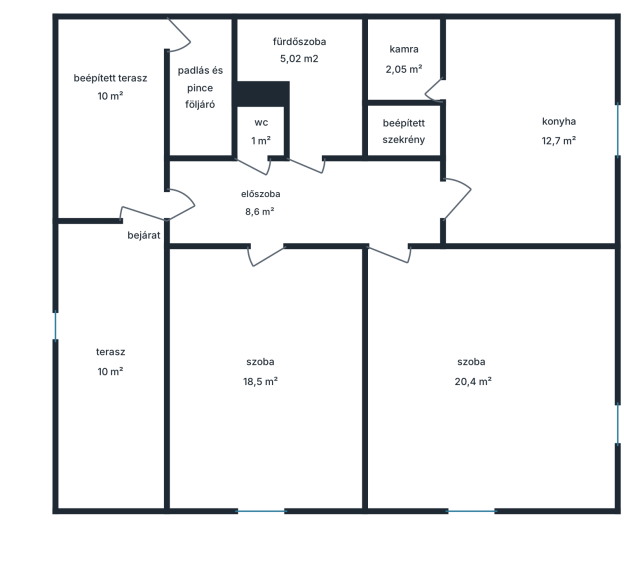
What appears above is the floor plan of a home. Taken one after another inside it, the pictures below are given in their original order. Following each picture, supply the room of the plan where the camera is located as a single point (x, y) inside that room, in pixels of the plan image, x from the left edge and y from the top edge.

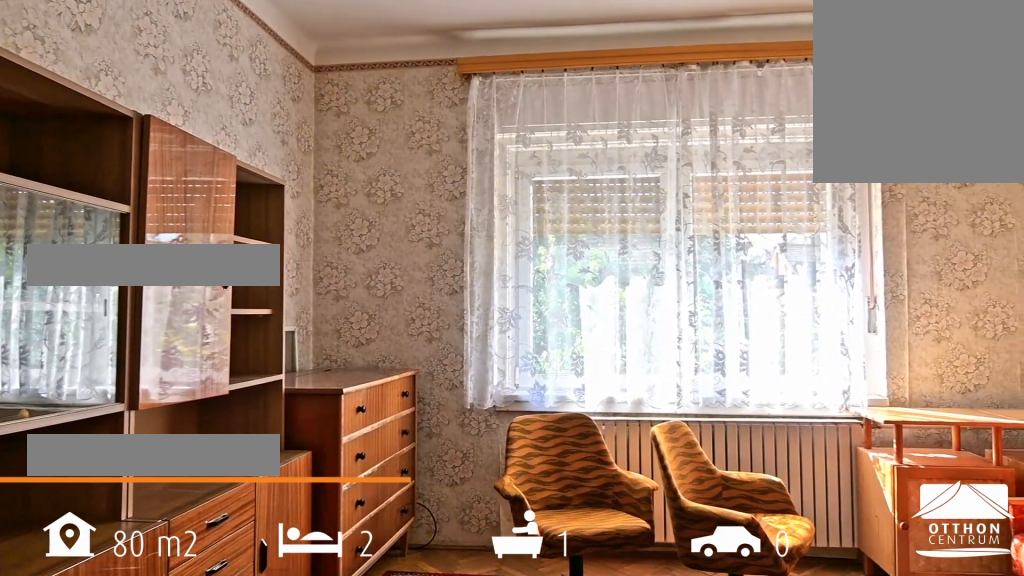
(268, 346)
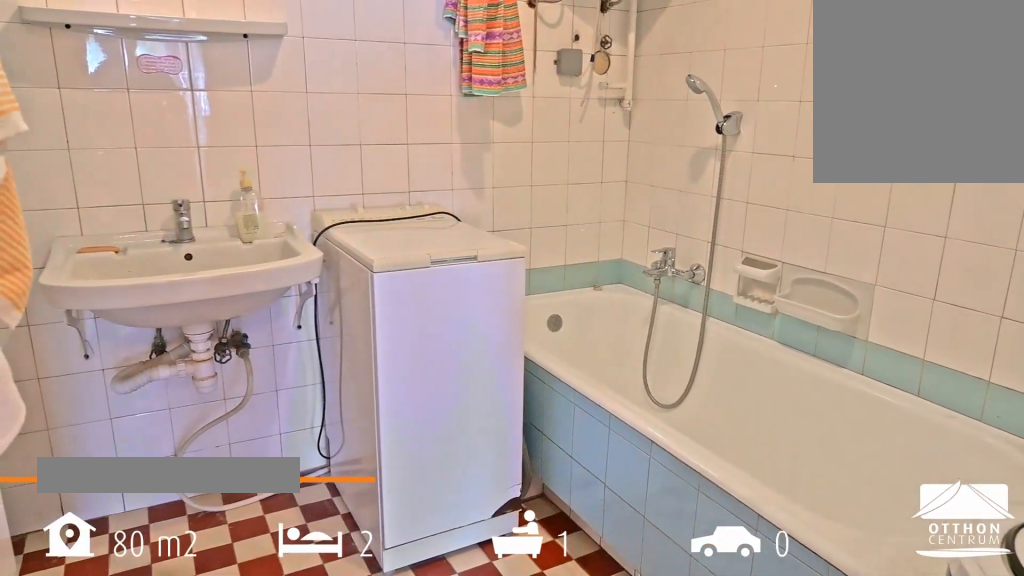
(326, 95)
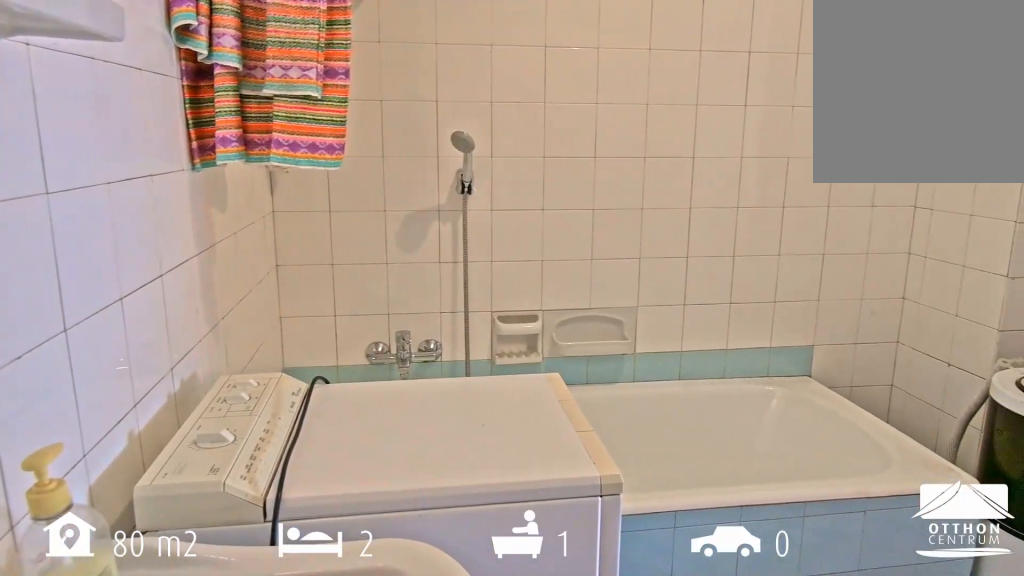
(326, 95)
